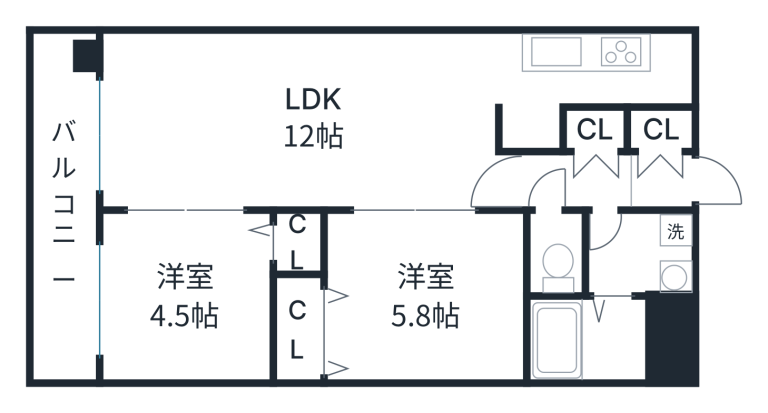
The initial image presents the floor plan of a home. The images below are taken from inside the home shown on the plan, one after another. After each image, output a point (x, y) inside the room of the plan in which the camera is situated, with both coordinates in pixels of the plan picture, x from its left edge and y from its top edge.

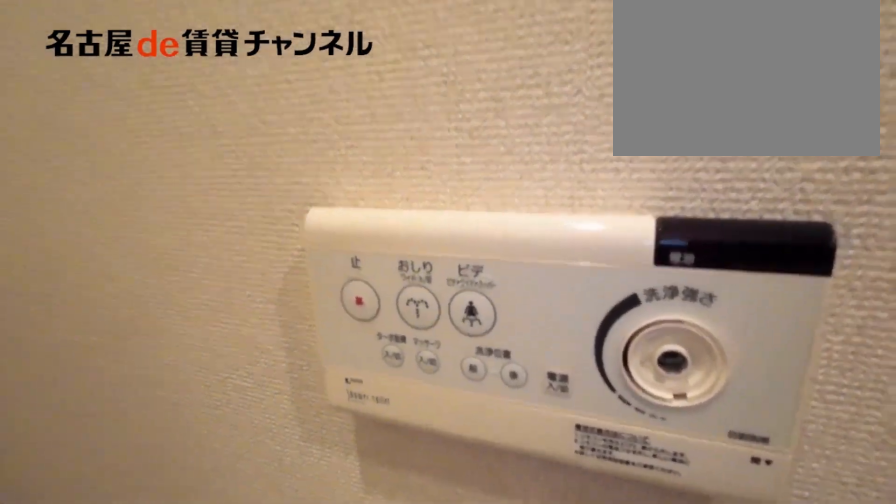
(555, 253)
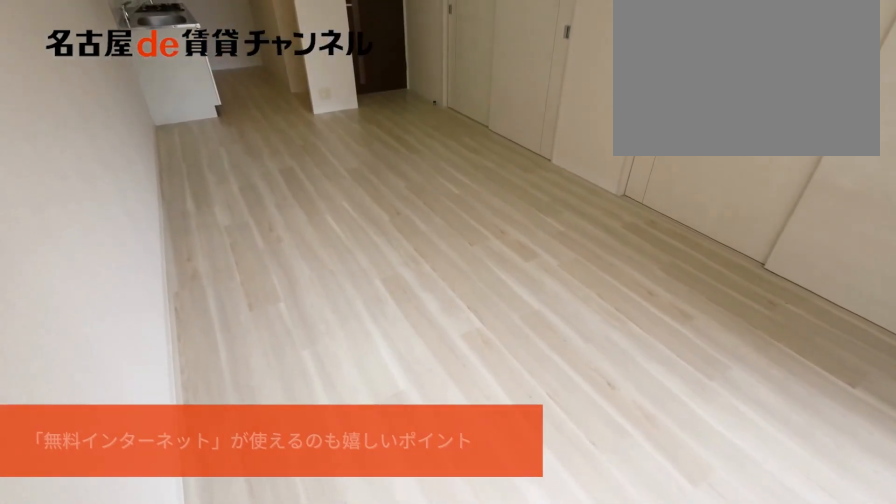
(309, 120)
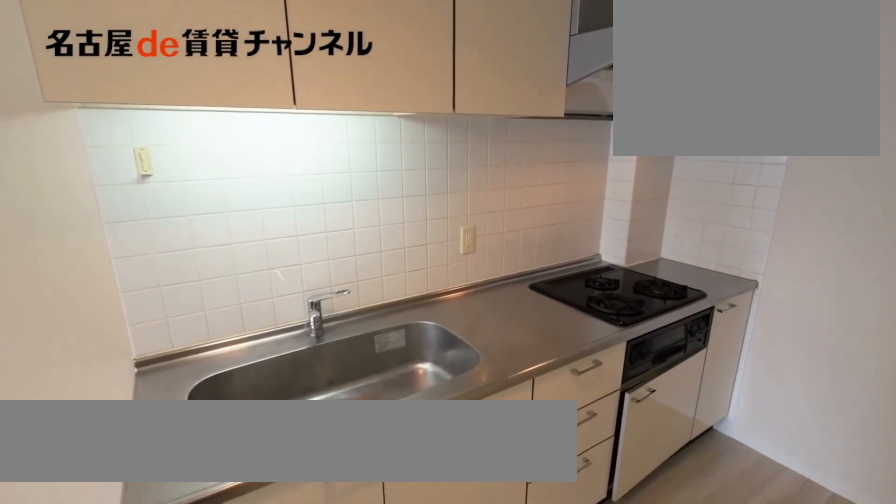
(596, 69)
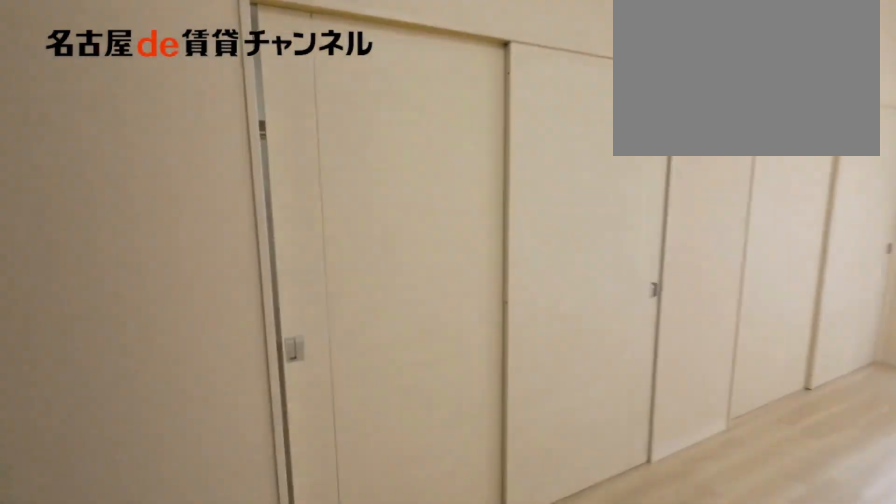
(596, 69)
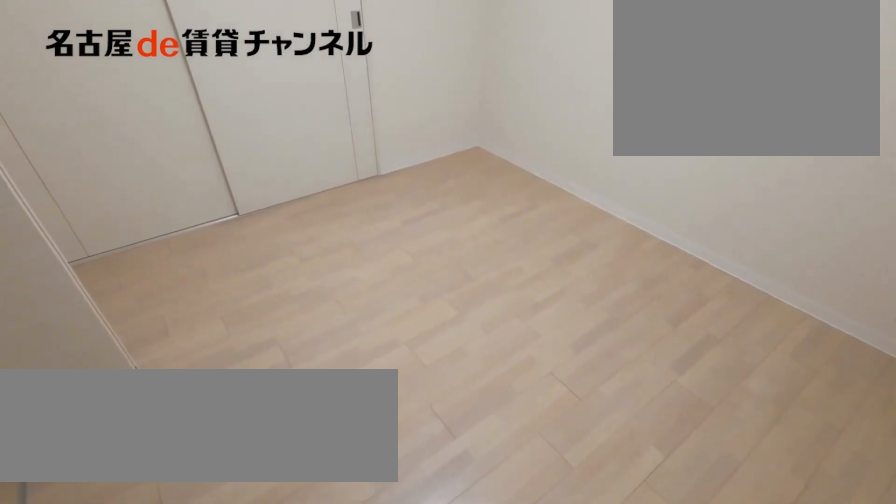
(407, 297)
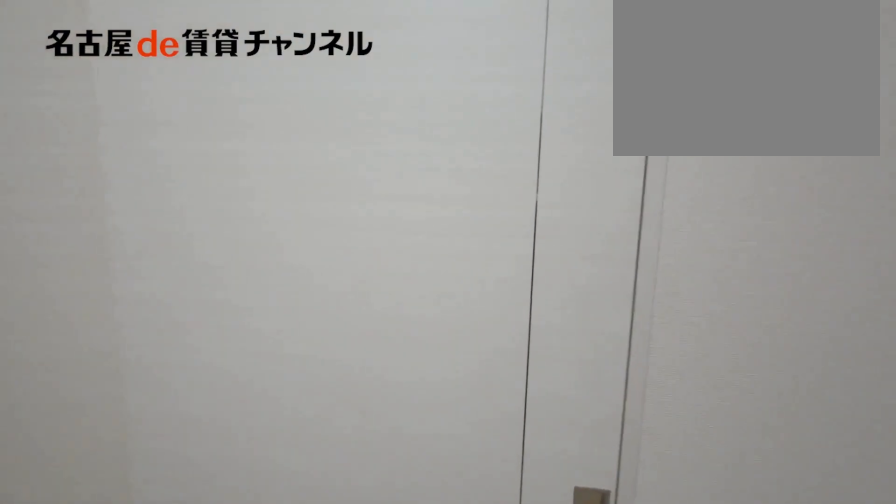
(407, 297)
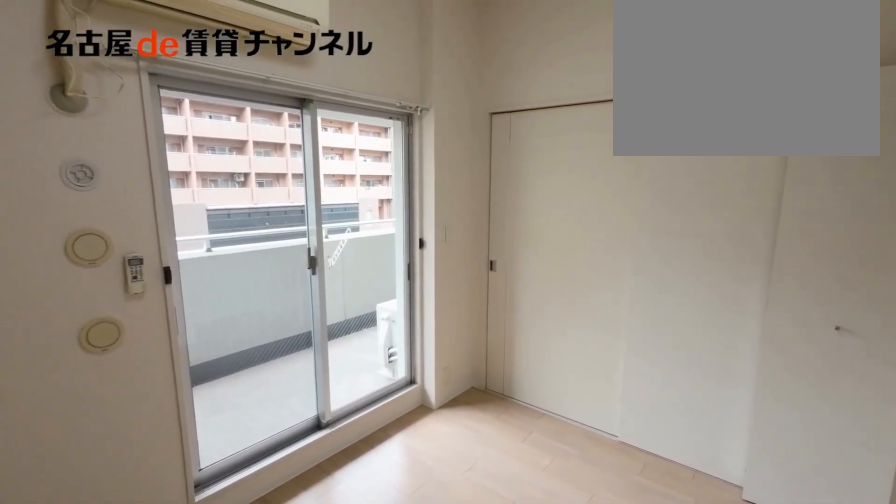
(197, 286)
